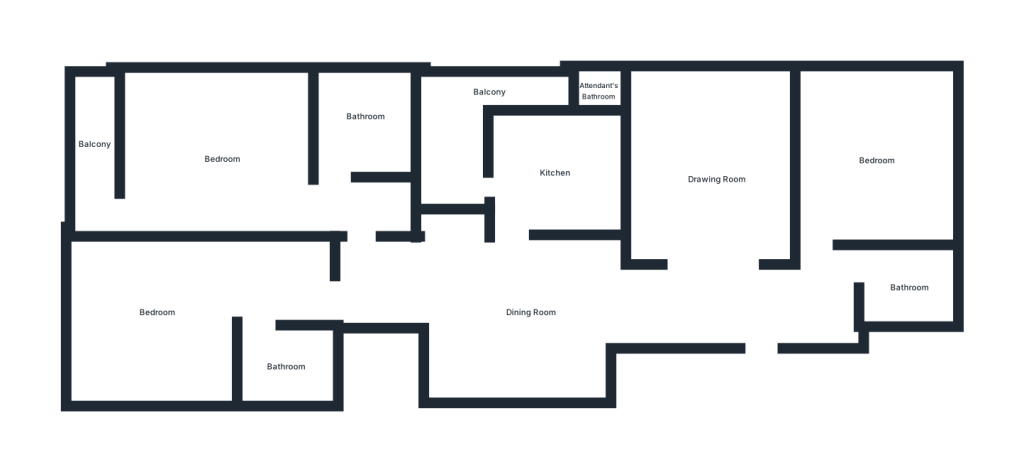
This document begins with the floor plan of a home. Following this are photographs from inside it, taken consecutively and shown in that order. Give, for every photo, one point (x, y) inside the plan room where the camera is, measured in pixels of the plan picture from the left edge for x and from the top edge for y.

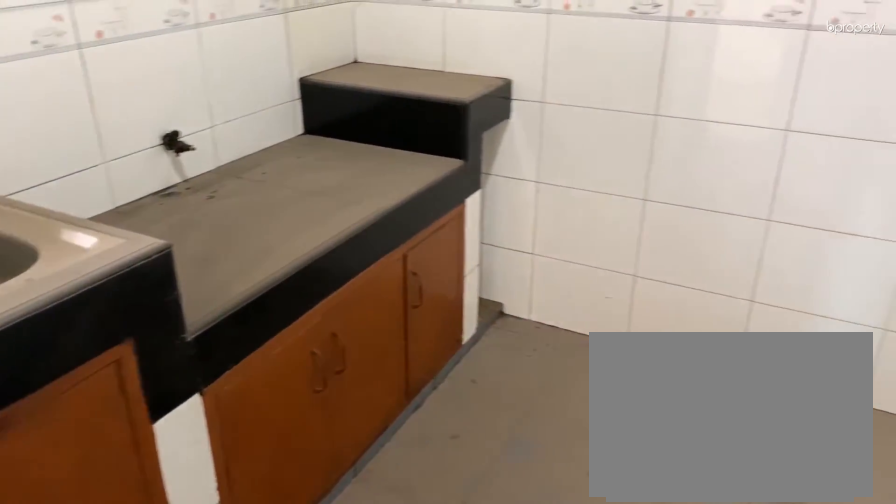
(554, 174)
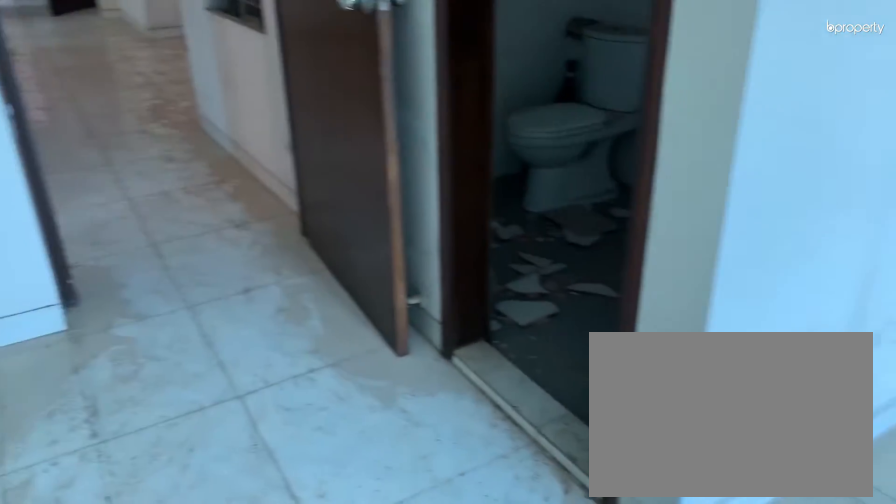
(154, 332)
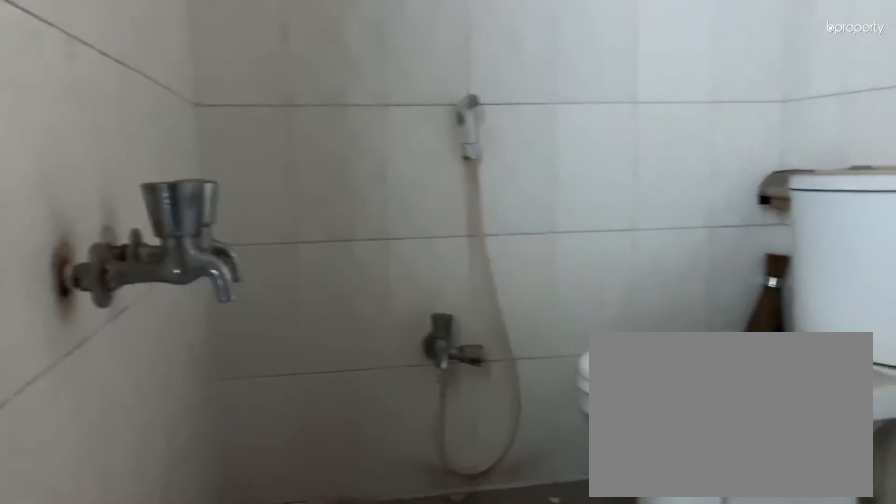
(287, 364)
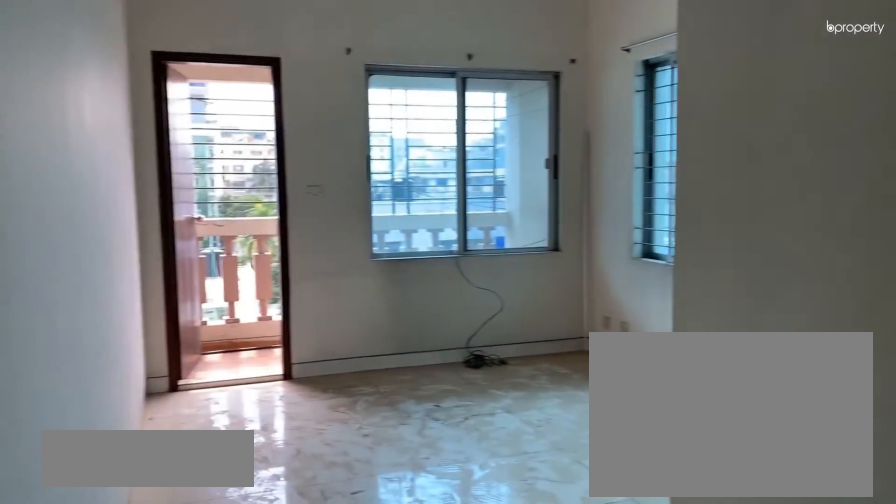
(225, 162)
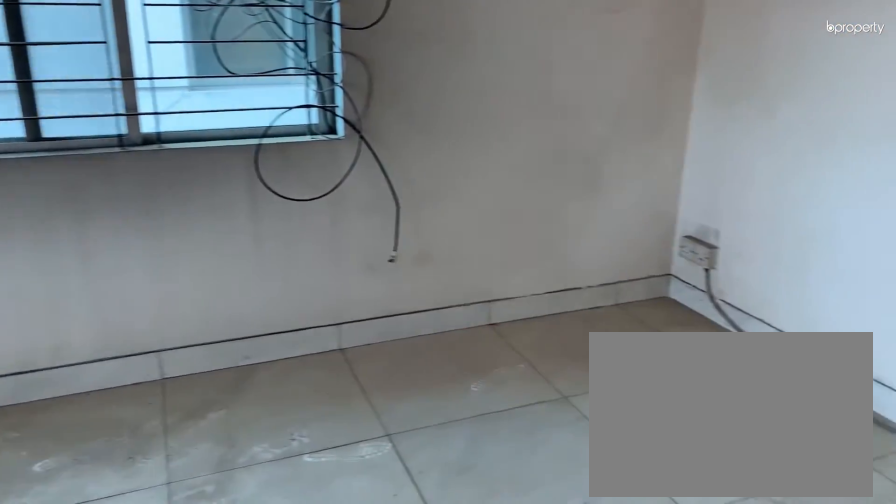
(225, 162)
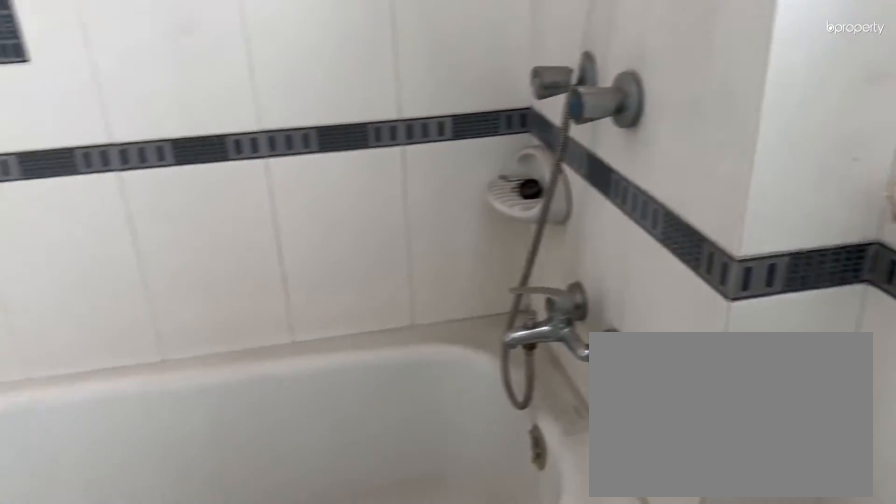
(368, 116)
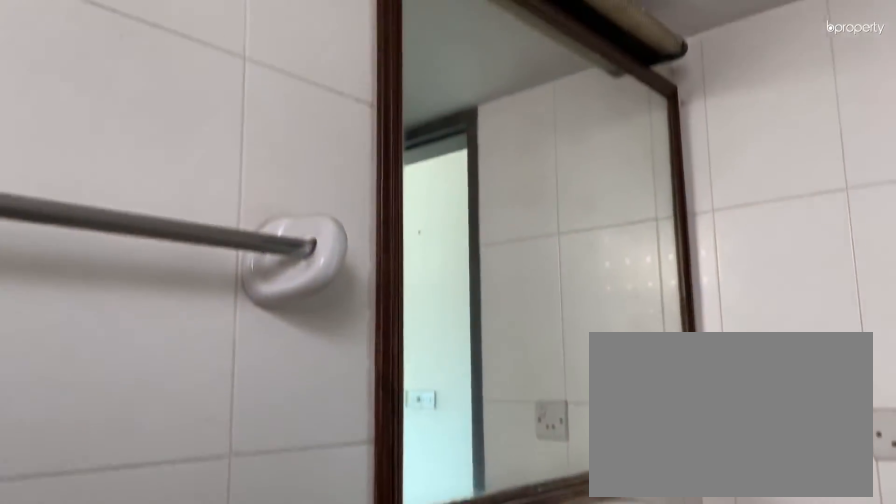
(368, 116)
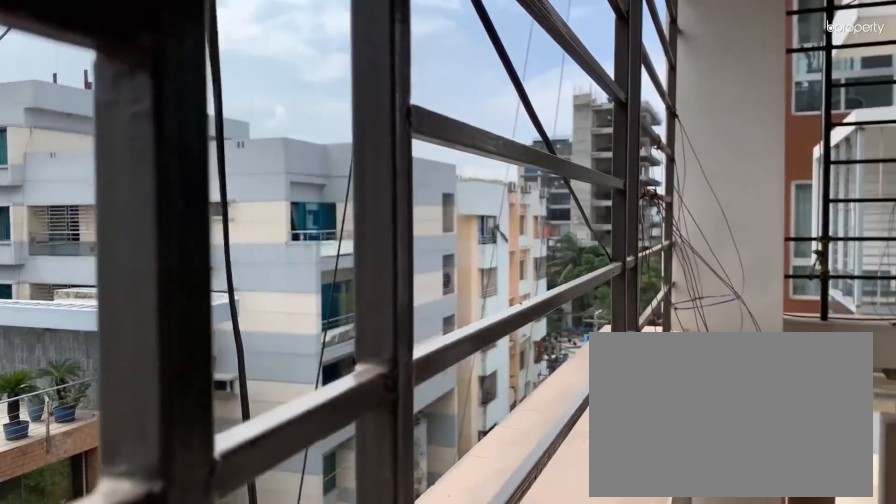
(90, 146)
